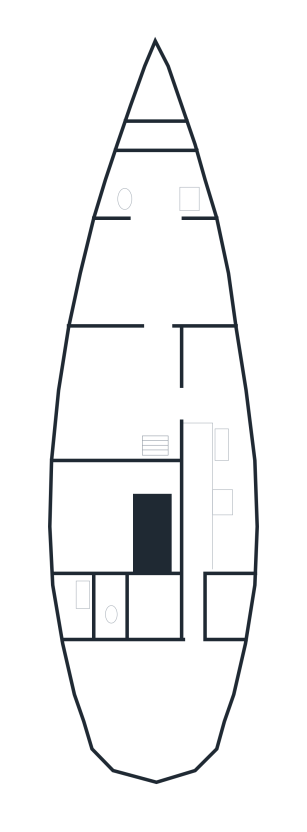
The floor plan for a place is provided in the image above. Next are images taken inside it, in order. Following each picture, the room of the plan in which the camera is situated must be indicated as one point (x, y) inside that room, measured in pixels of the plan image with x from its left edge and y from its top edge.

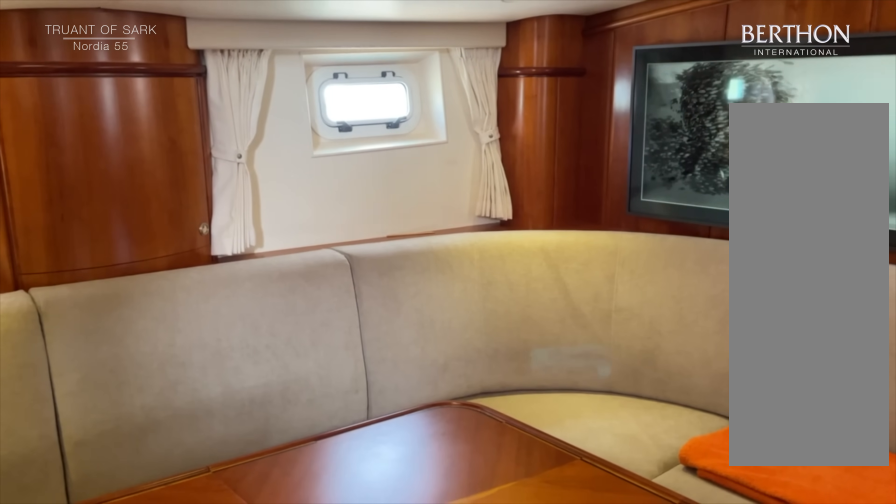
(152, 392)
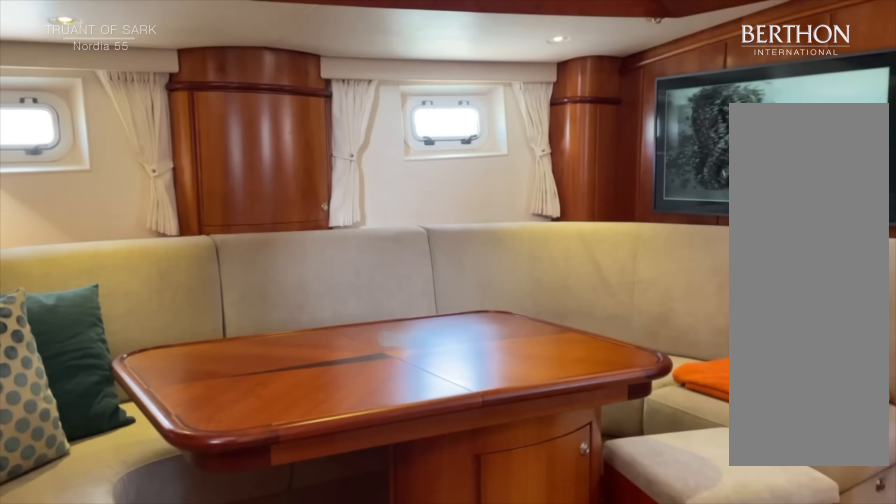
(152, 392)
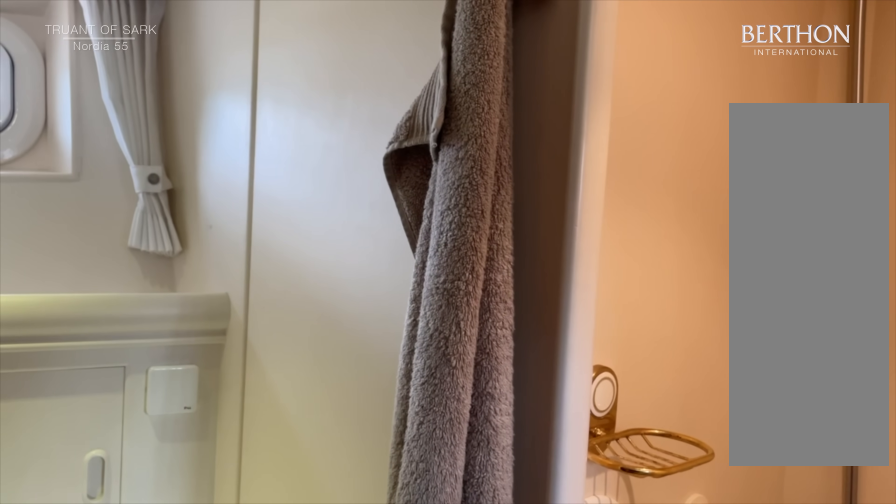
(152, 193)
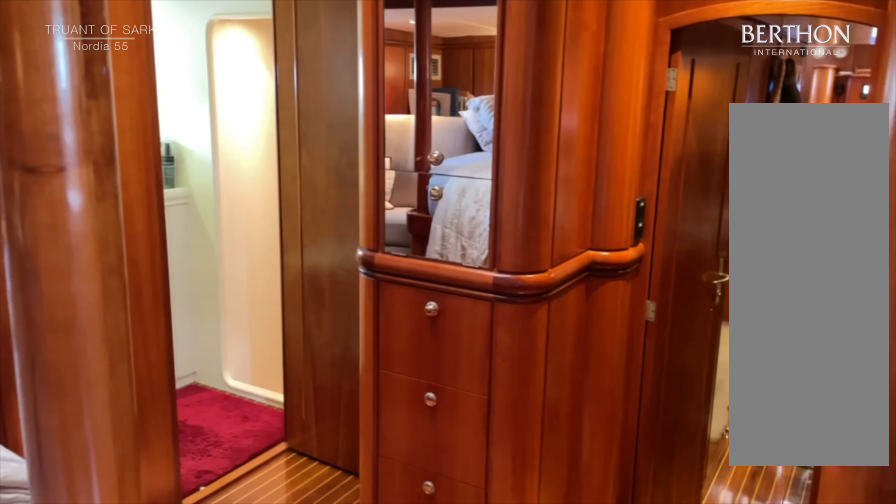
(154, 667)
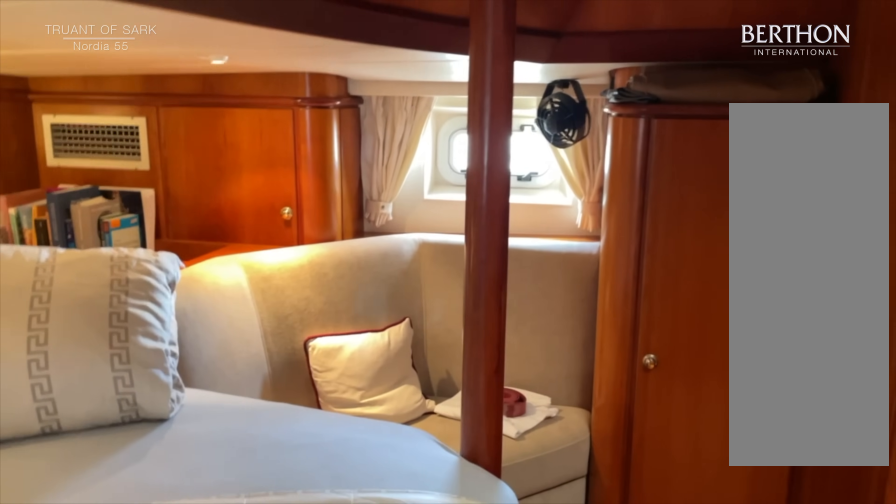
(154, 667)
